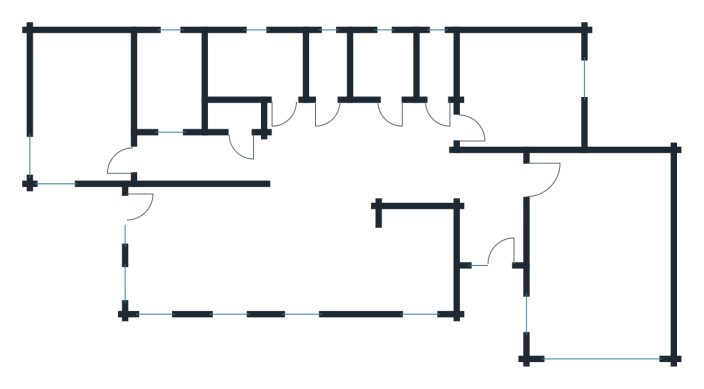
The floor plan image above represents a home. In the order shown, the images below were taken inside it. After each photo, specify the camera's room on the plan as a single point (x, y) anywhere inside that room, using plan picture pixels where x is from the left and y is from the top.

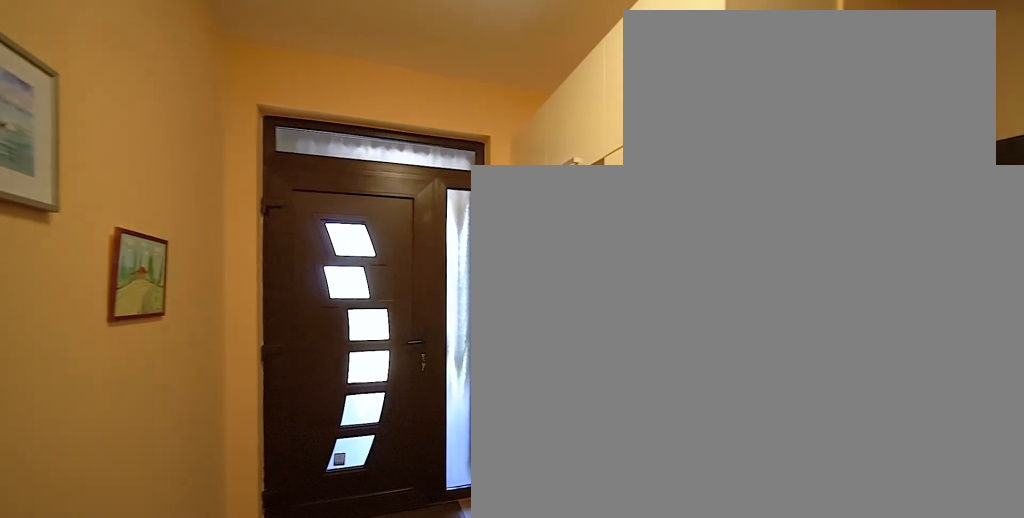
(489, 226)
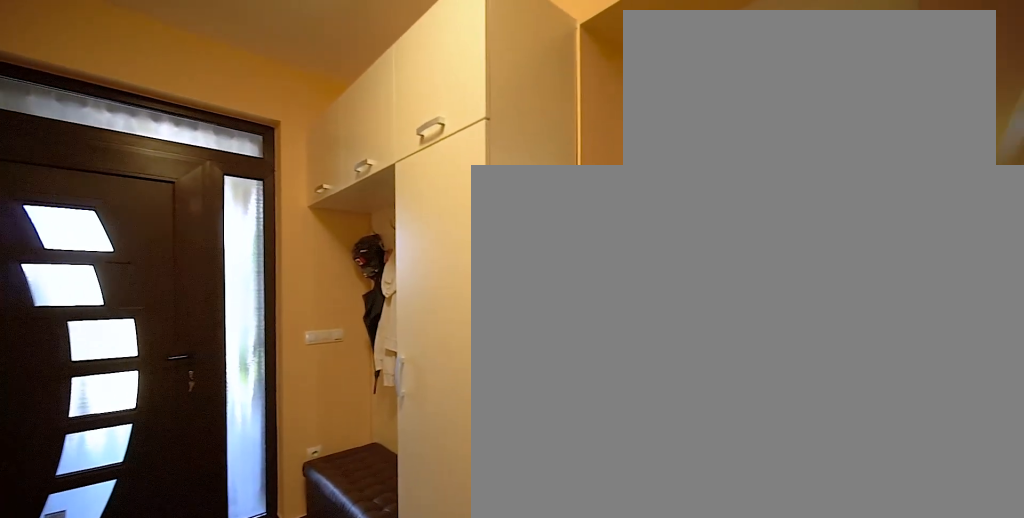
(489, 226)
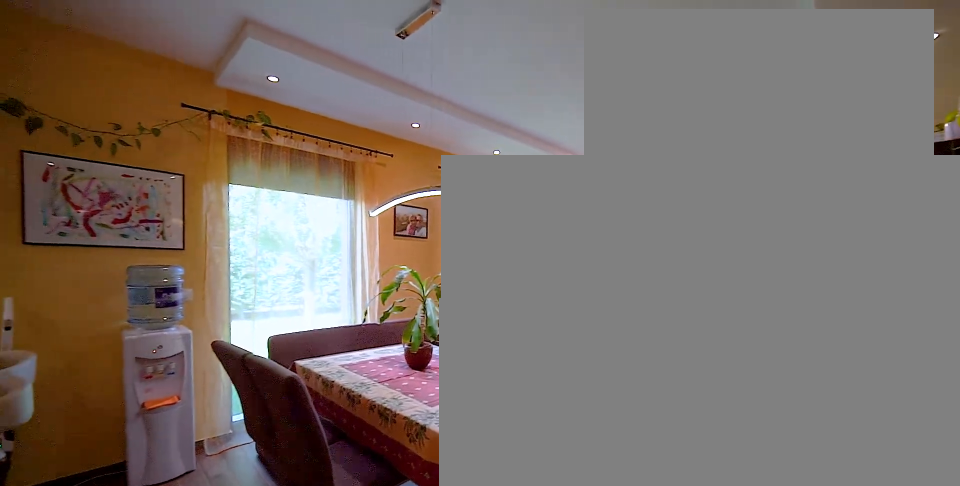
(297, 248)
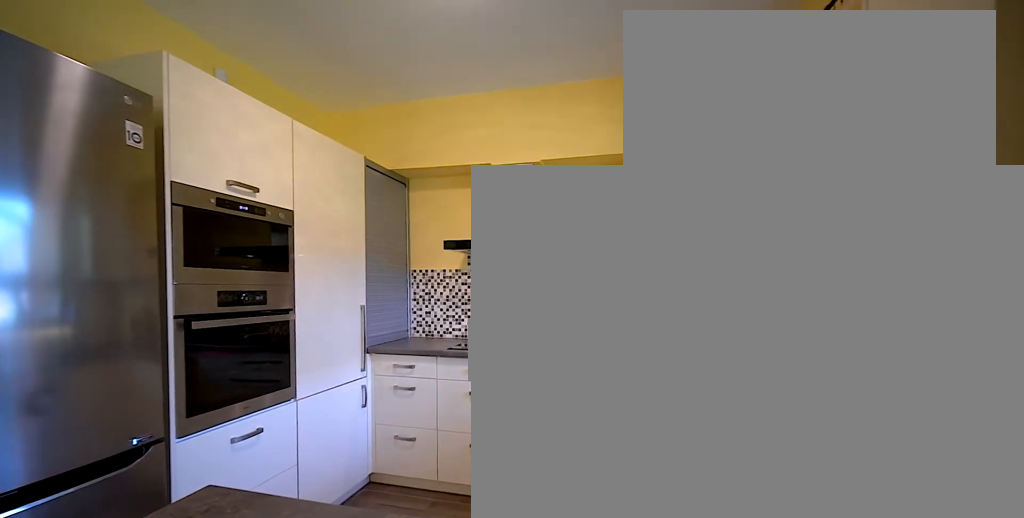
(297, 248)
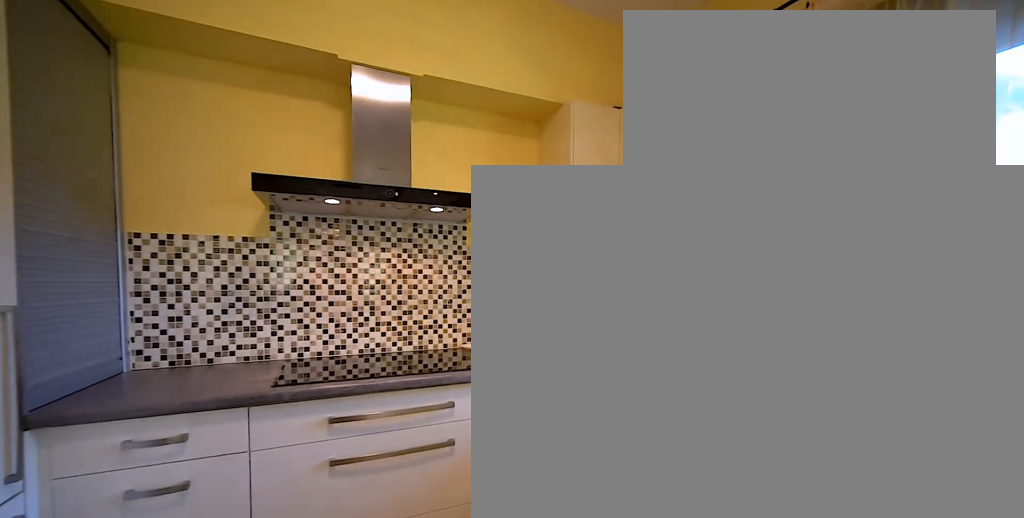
(297, 248)
